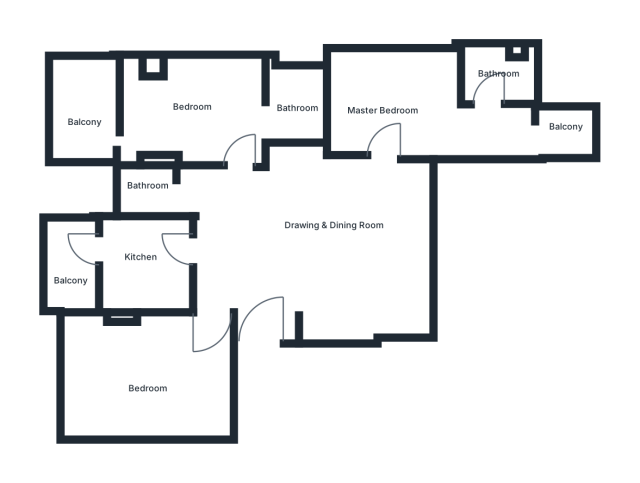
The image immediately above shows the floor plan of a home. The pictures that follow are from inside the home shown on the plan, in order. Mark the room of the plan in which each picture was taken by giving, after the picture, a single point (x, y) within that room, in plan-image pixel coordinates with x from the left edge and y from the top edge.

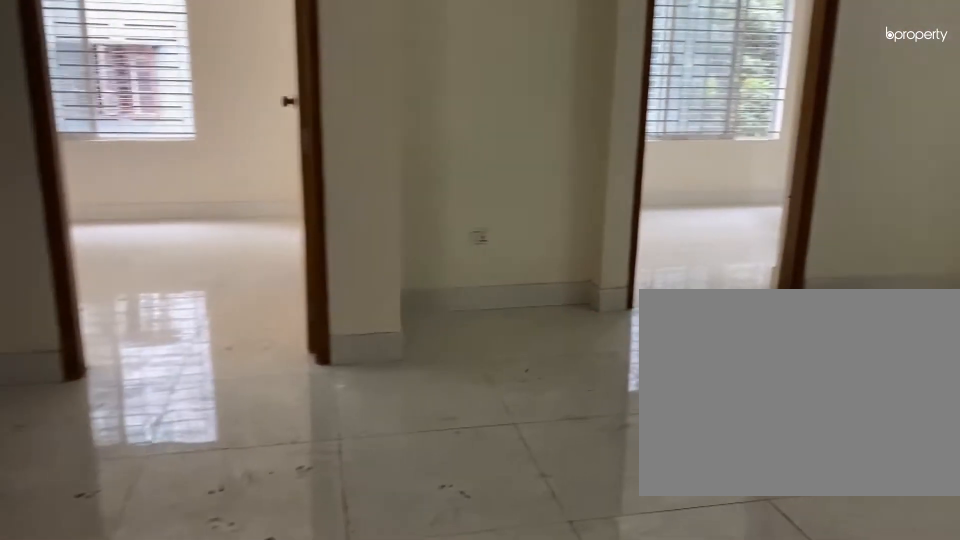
(316, 241)
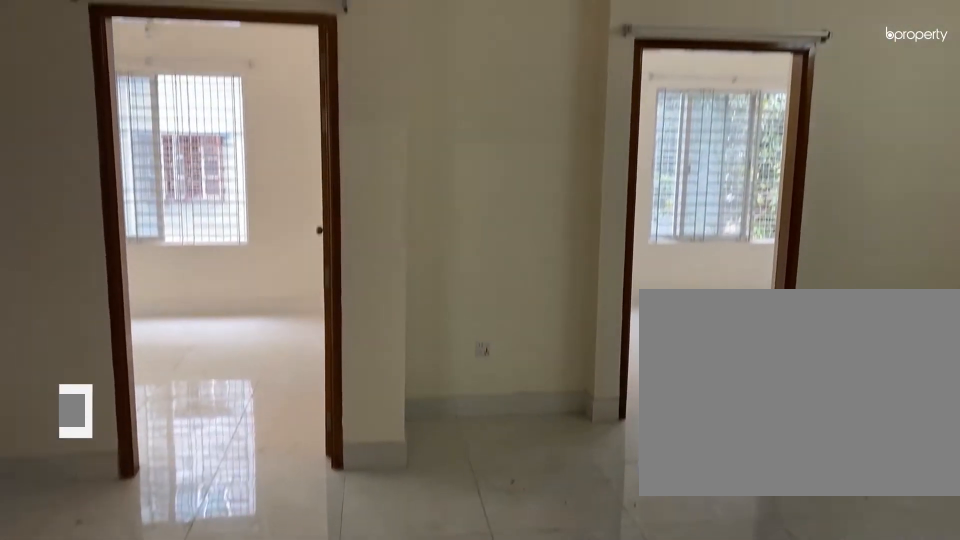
(316, 241)
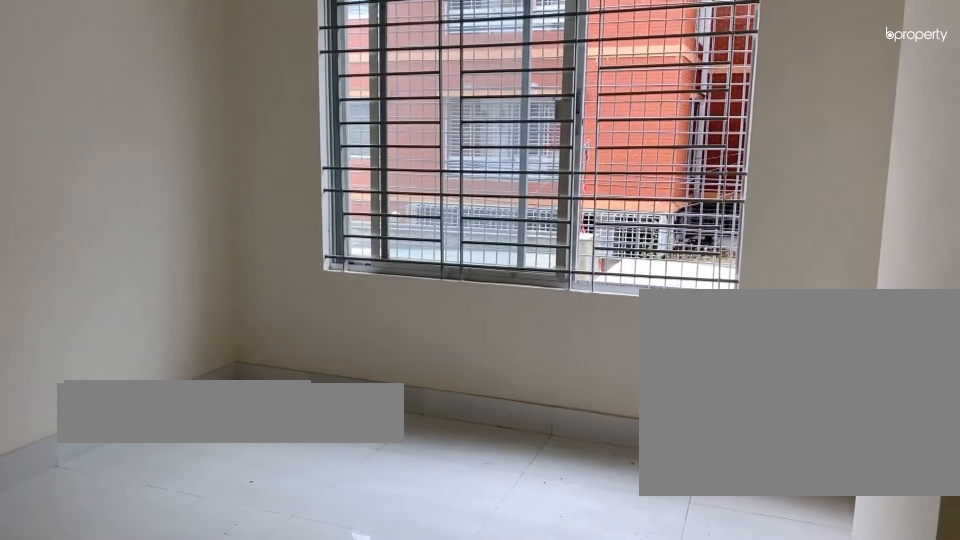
(147, 370)
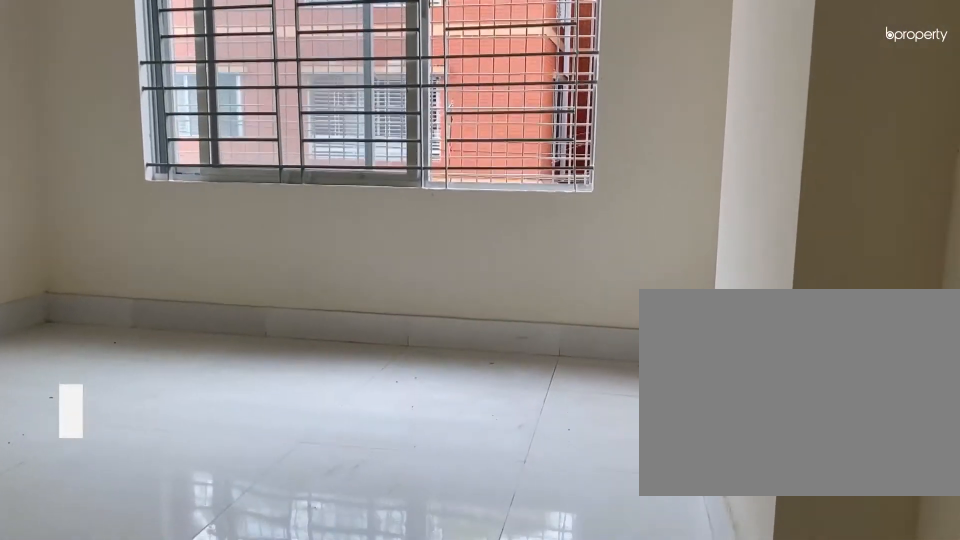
(147, 370)
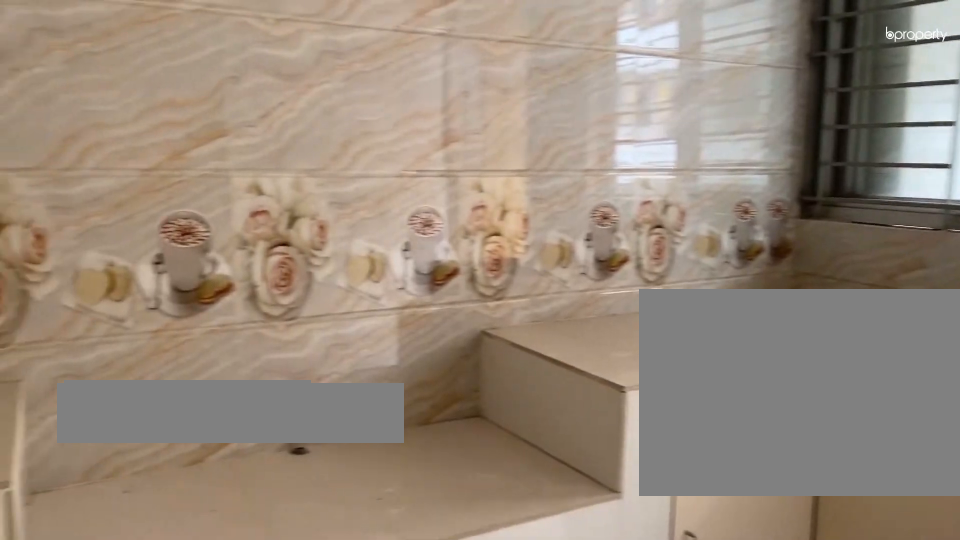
(144, 269)
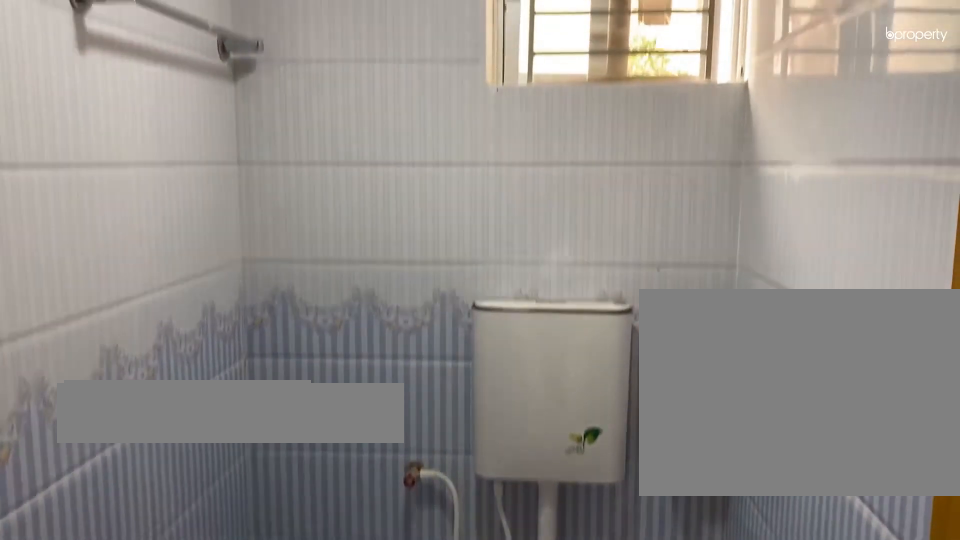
(153, 183)
